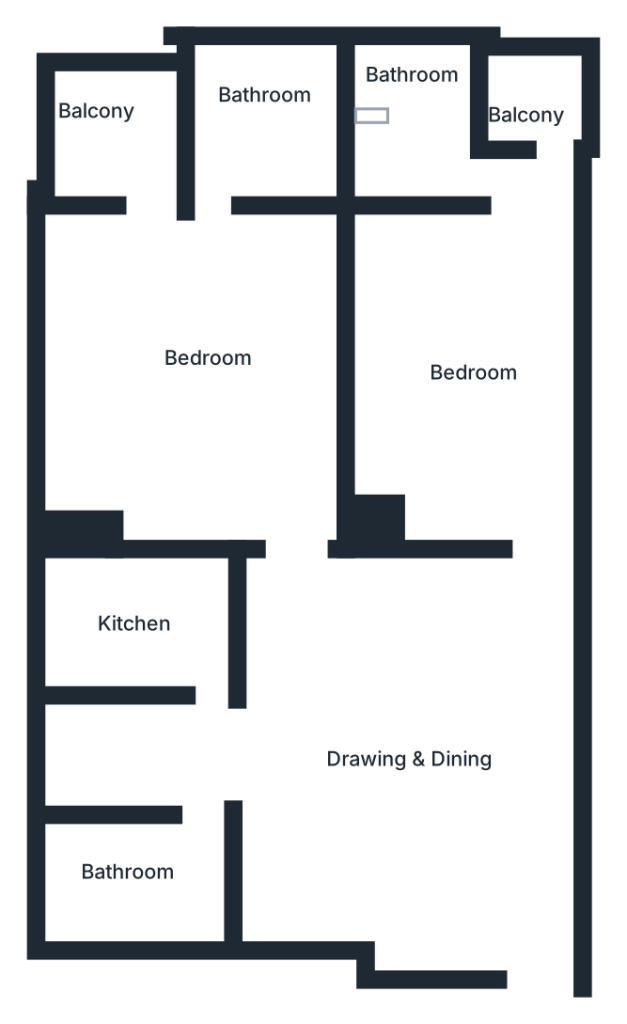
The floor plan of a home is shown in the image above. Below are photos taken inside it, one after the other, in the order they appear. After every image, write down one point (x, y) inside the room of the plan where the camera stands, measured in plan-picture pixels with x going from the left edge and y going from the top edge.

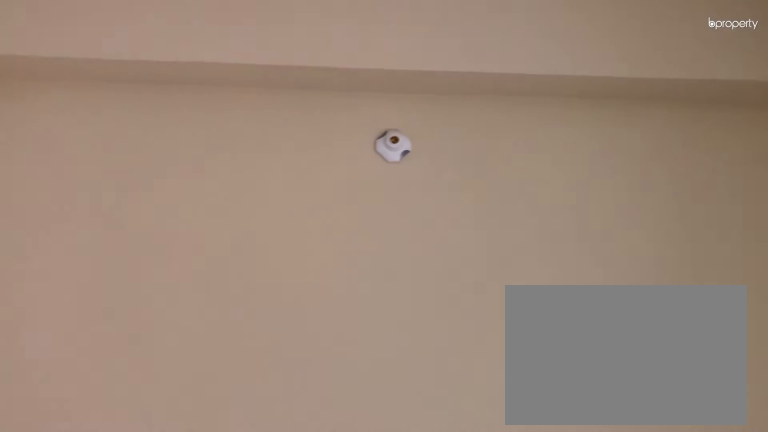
(492, 350)
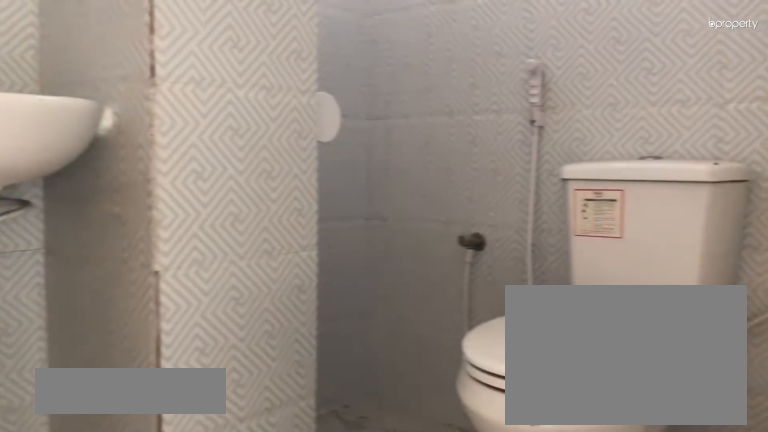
(424, 136)
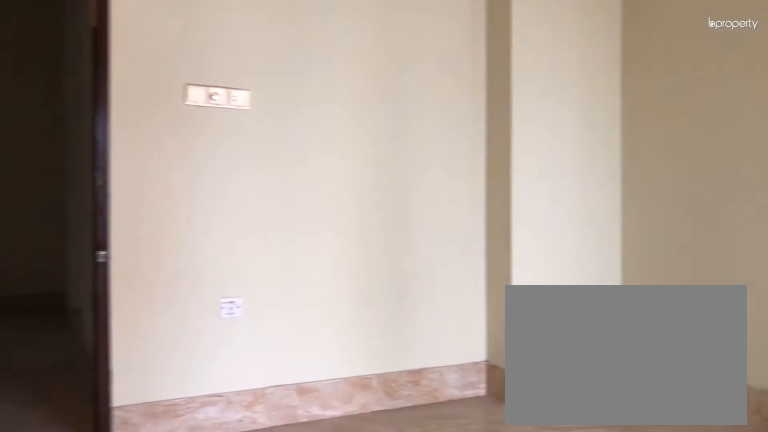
(185, 340)
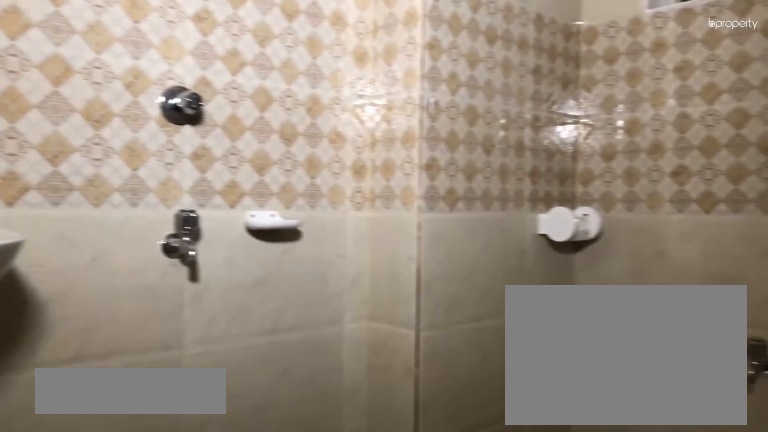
(140, 866)
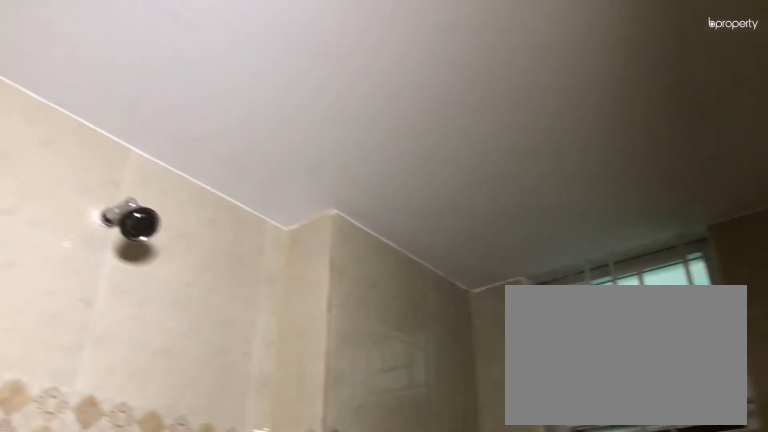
(140, 866)
